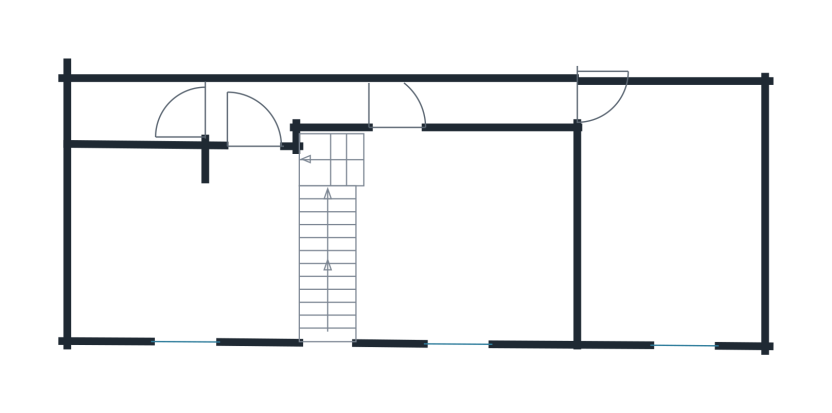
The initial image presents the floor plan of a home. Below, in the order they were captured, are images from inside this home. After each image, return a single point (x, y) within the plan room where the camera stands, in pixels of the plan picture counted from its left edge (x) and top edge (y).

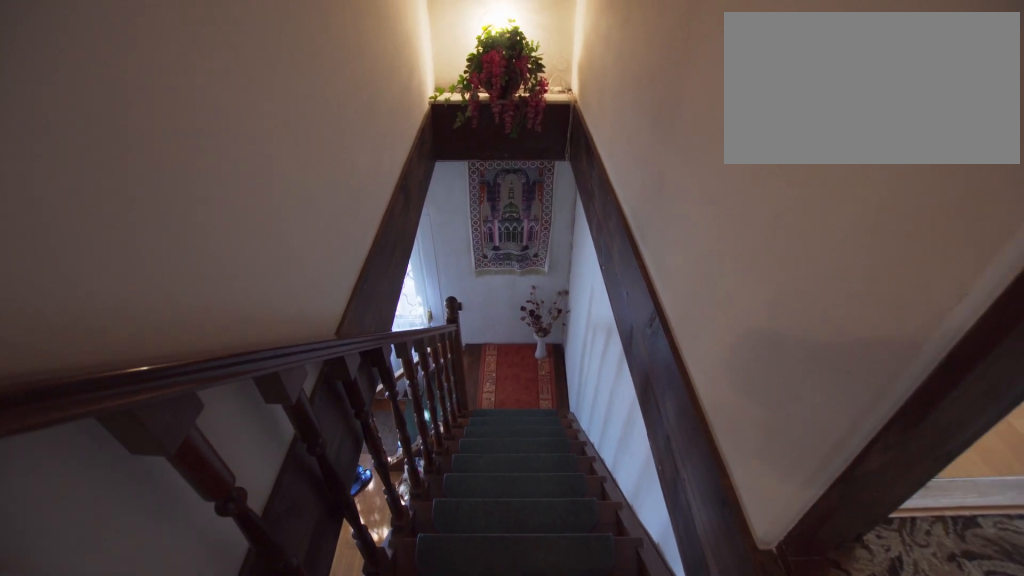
(326, 270)
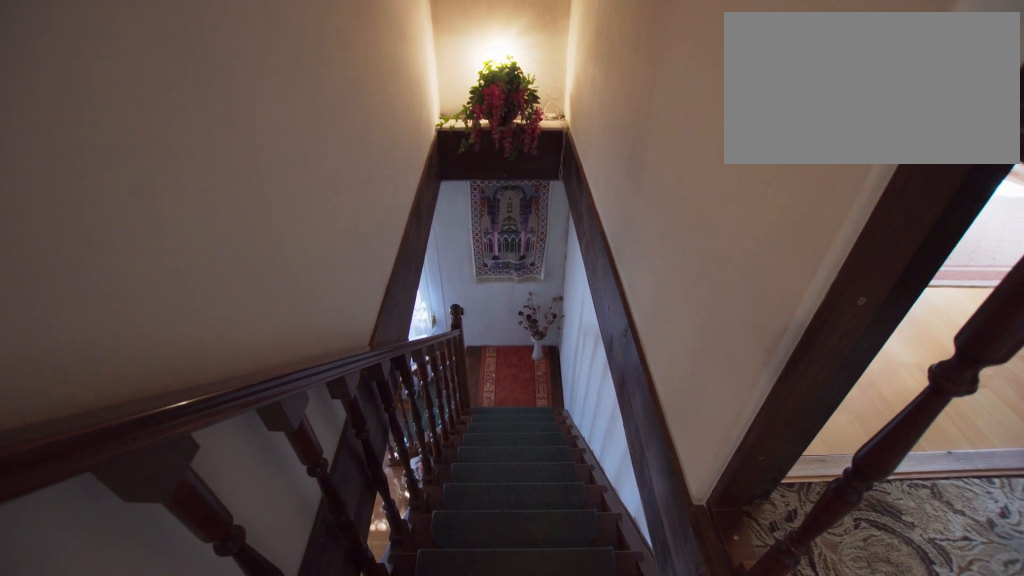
(326, 270)
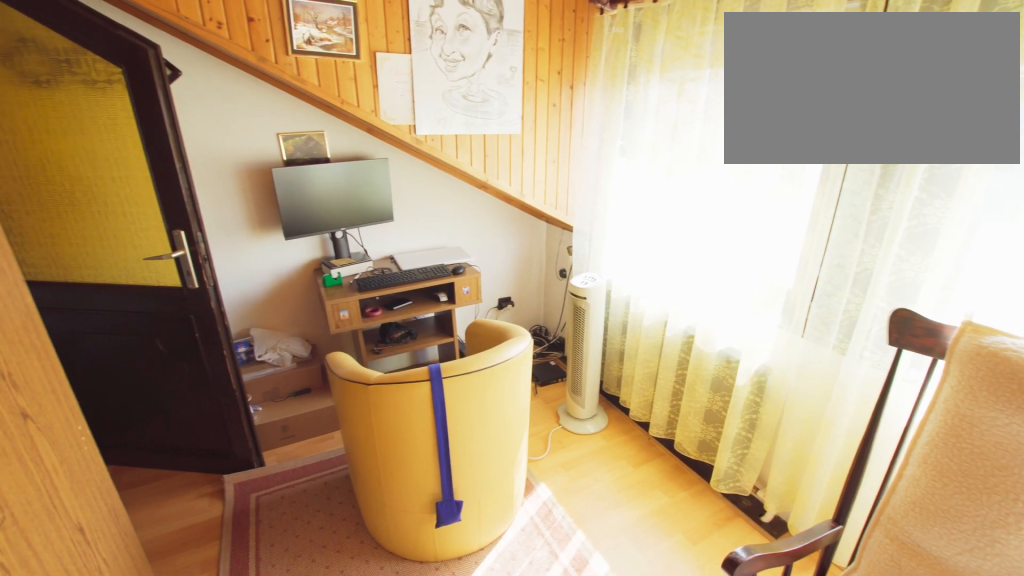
(187, 245)
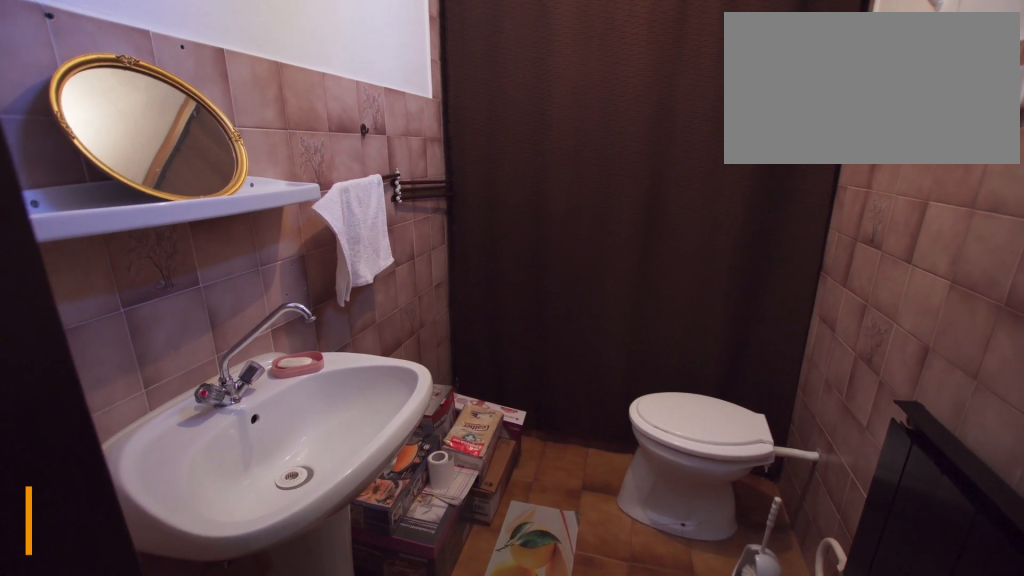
(143, 116)
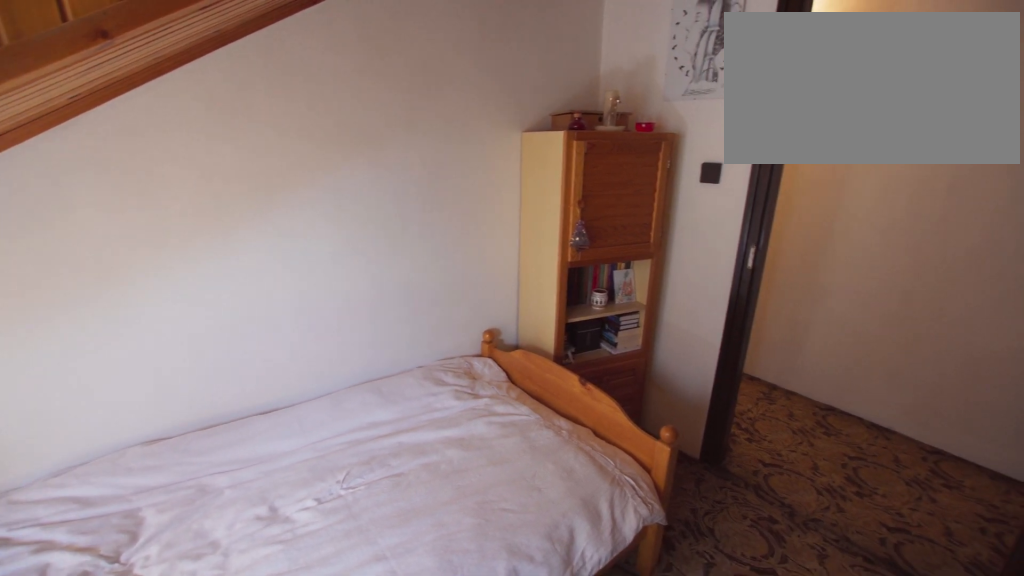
(461, 238)
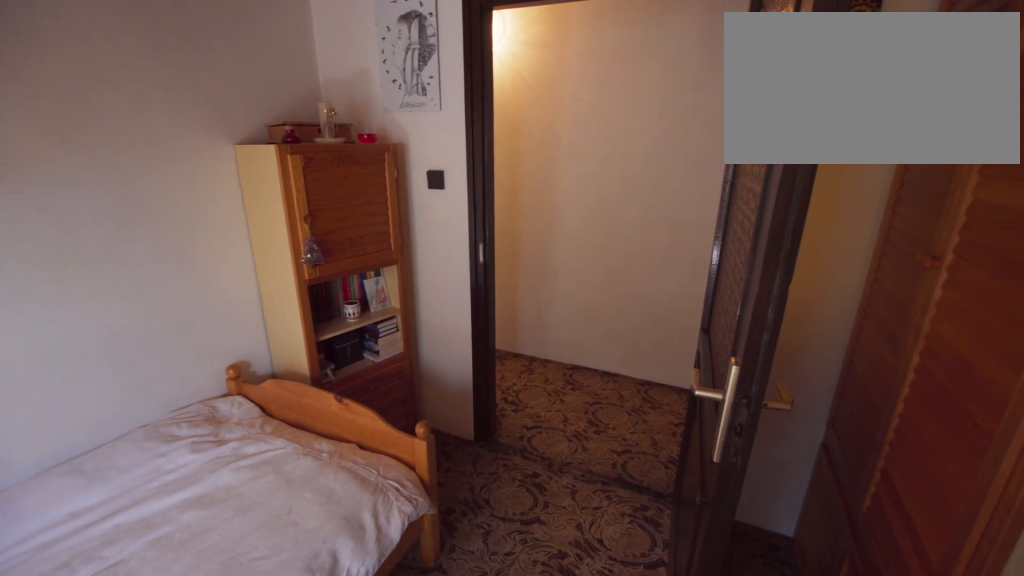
(462, 239)
